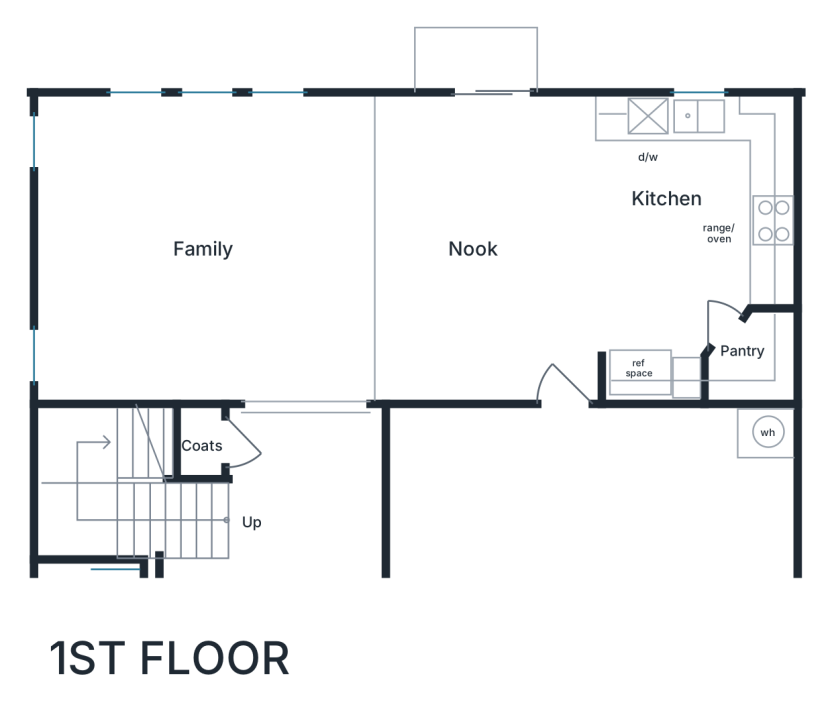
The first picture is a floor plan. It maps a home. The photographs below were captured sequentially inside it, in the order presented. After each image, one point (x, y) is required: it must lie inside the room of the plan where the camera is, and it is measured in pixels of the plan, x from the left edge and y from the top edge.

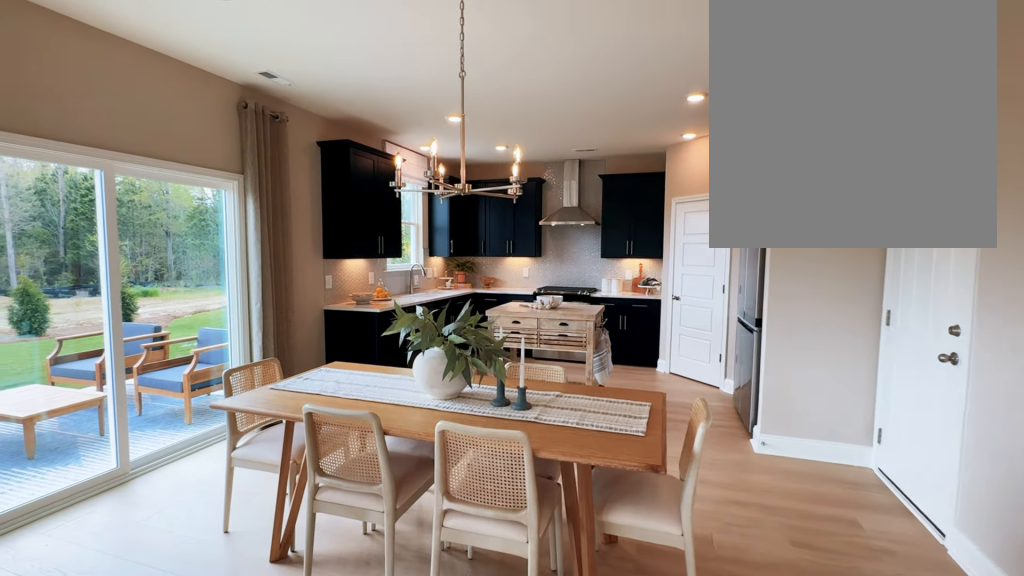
(476, 248)
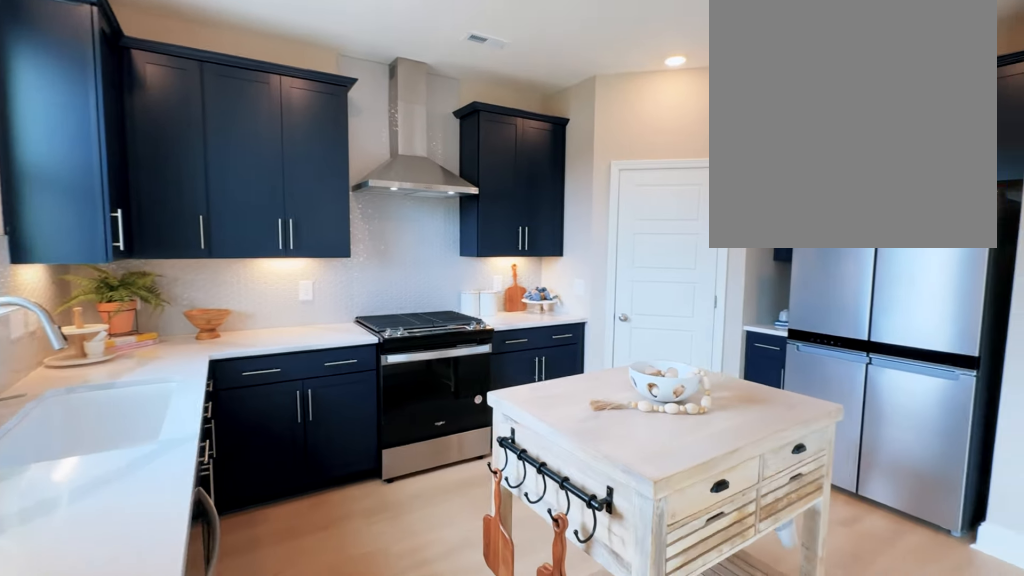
(695, 248)
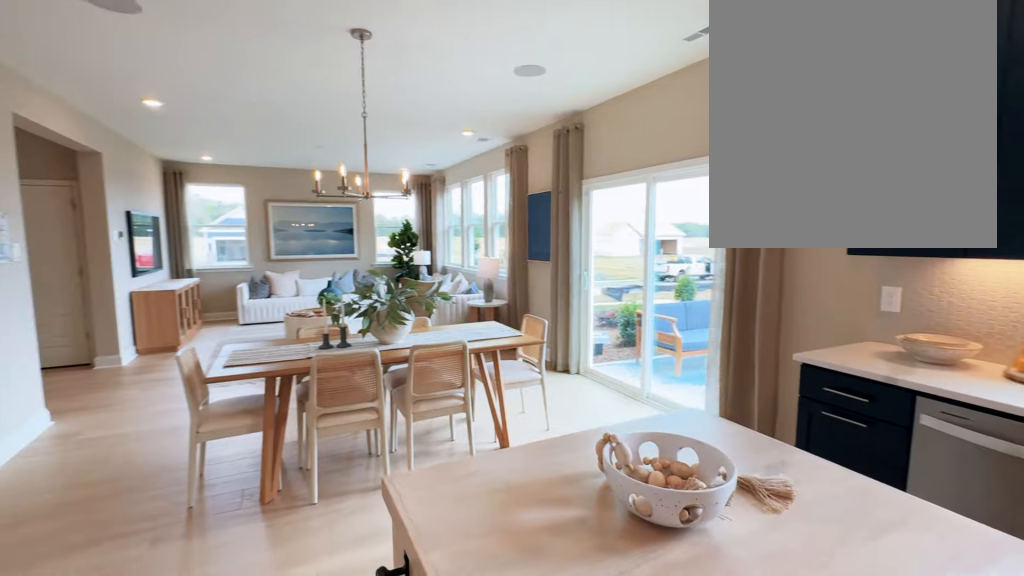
(695, 248)
